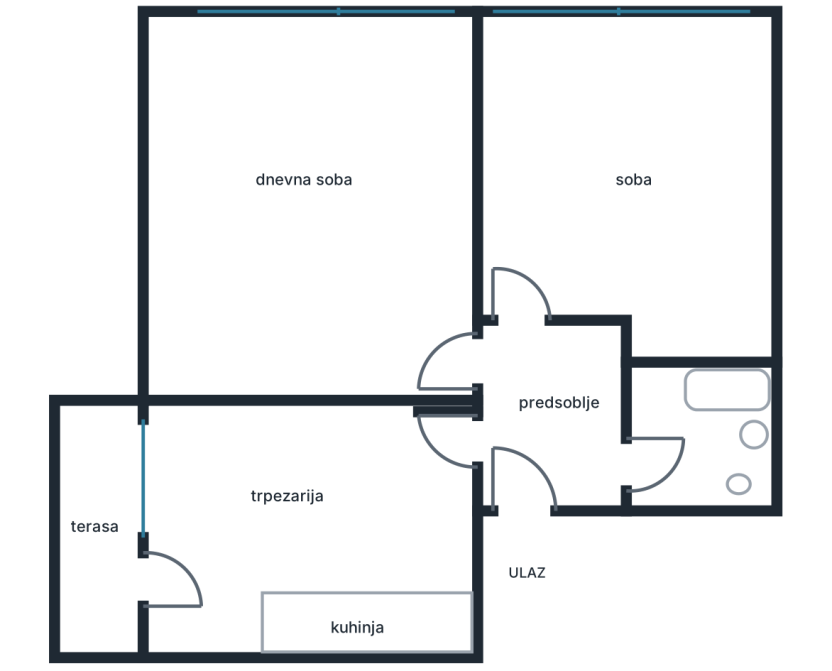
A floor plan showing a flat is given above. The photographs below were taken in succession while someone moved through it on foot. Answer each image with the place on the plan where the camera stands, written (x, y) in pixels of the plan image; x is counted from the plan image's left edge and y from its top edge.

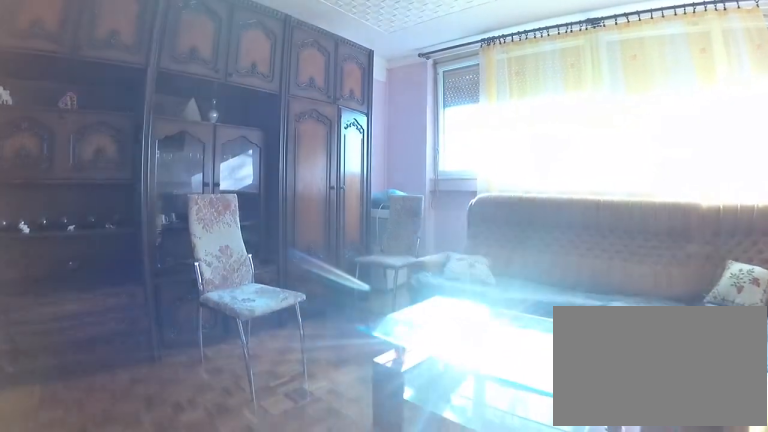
(377, 267)
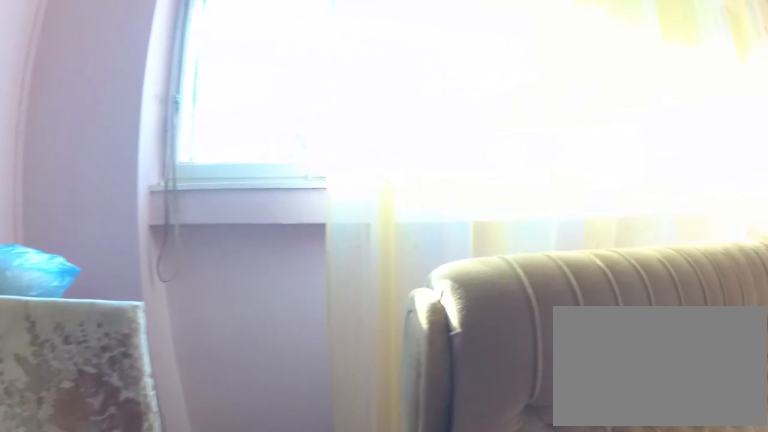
(219, 174)
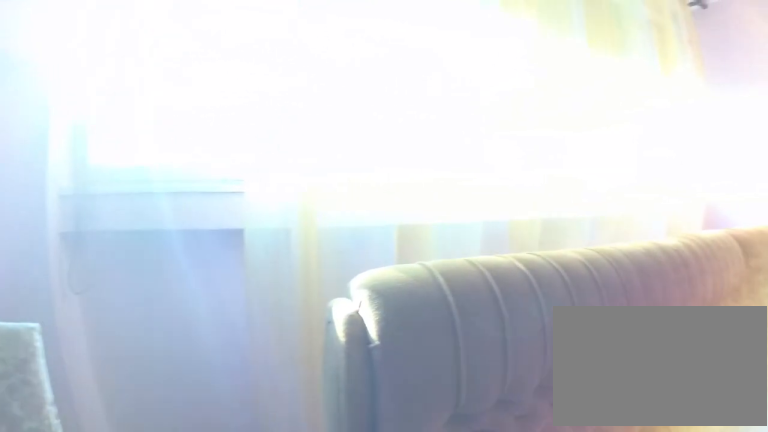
(216, 171)
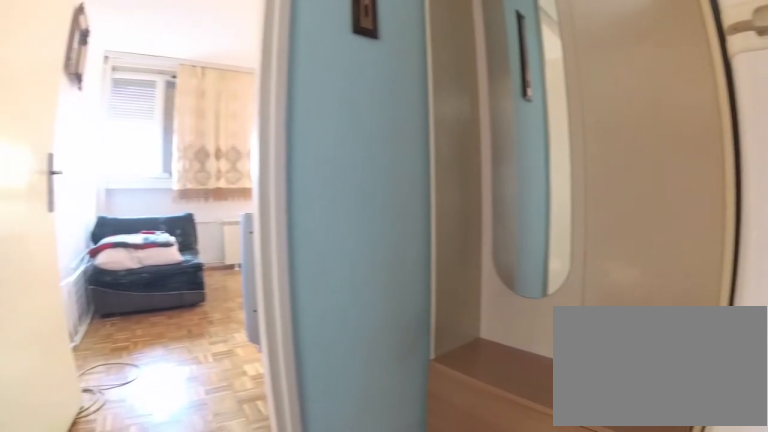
(514, 388)
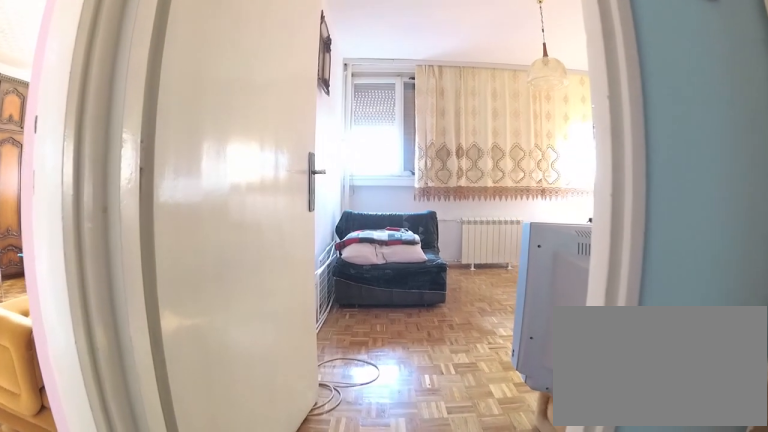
(531, 383)
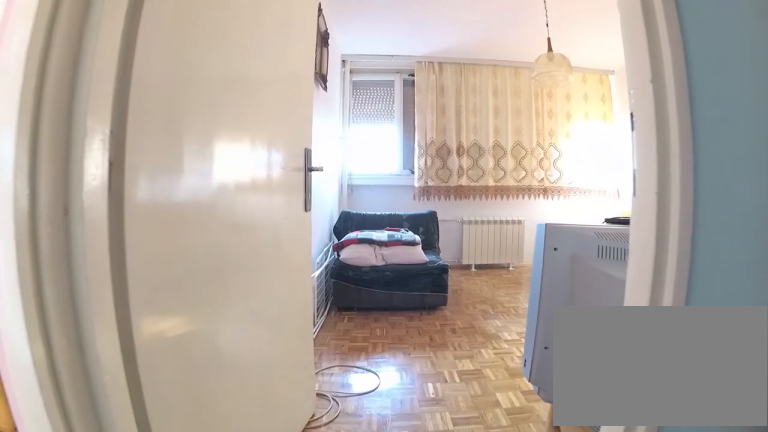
(532, 380)
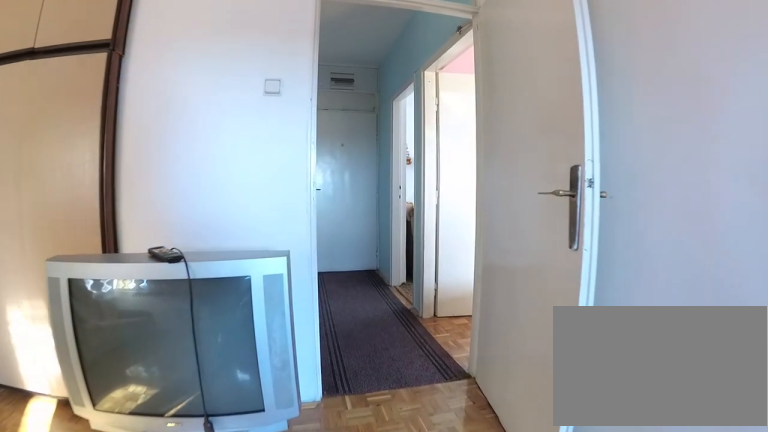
(556, 189)
